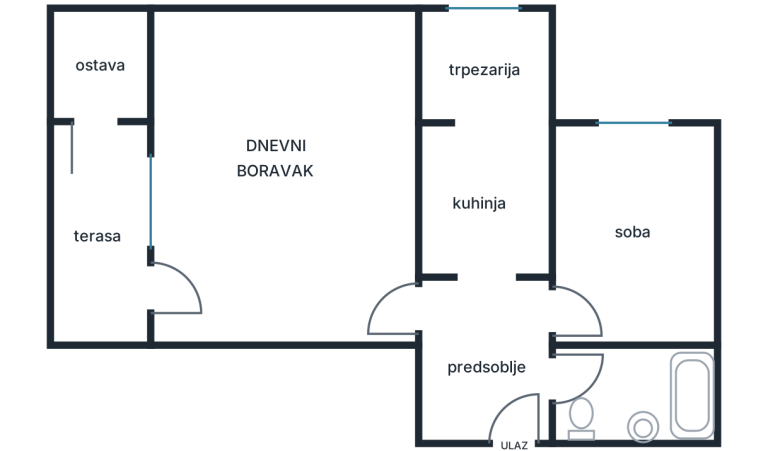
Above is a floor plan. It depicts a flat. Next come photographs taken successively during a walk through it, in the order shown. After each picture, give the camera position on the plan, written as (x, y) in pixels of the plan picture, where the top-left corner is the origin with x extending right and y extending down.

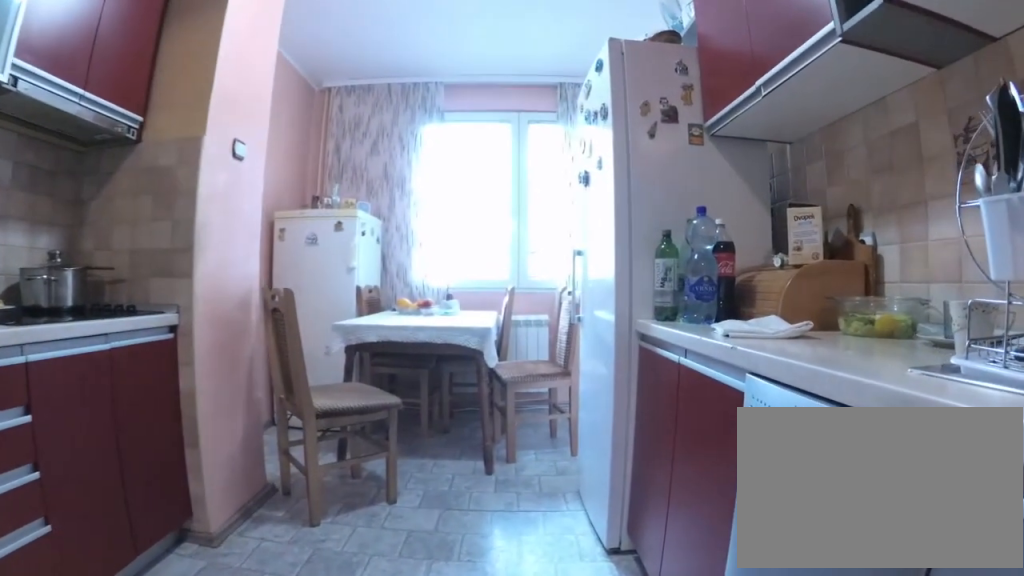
(498, 297)
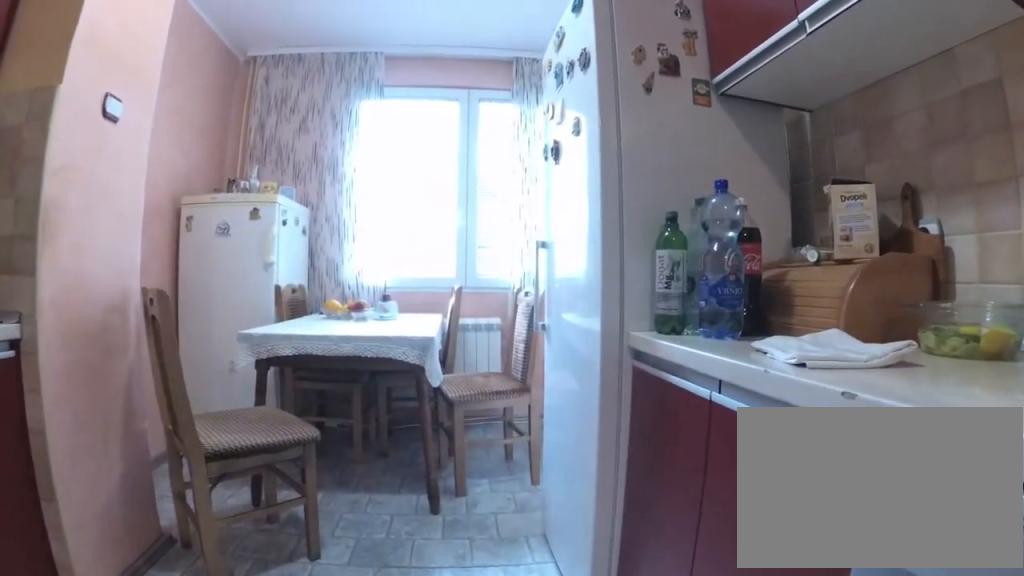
(498, 249)
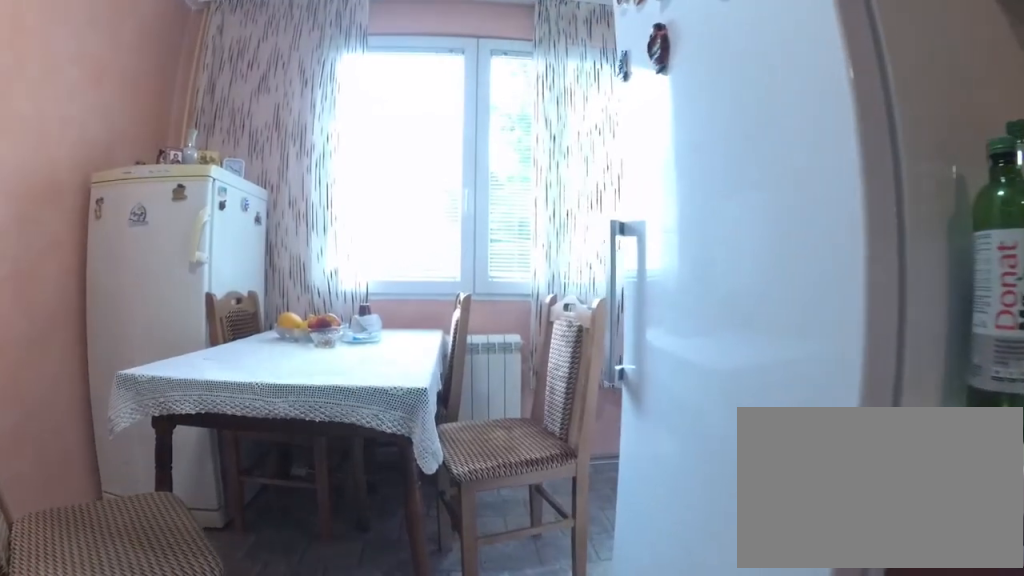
(498, 190)
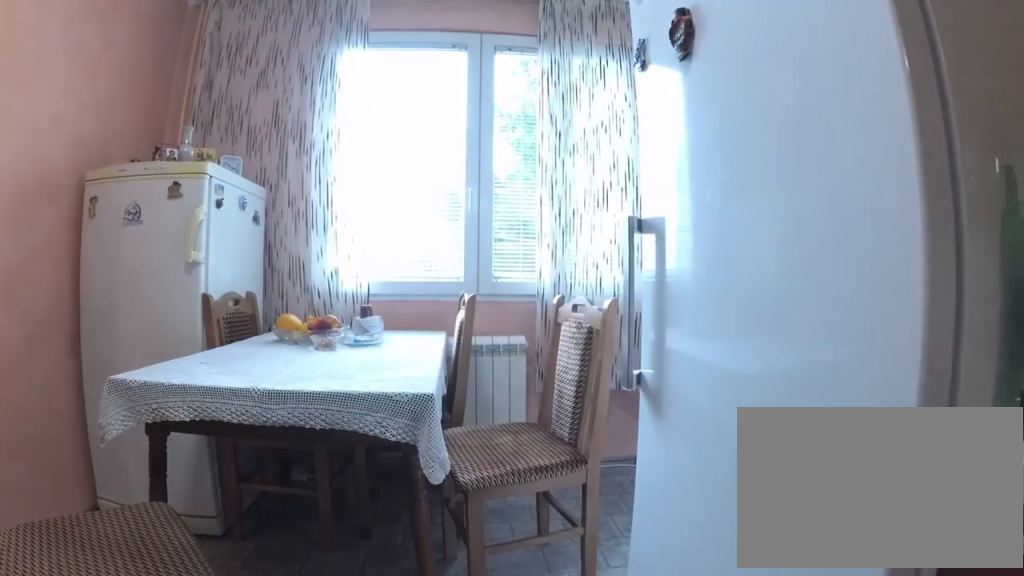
(498, 177)
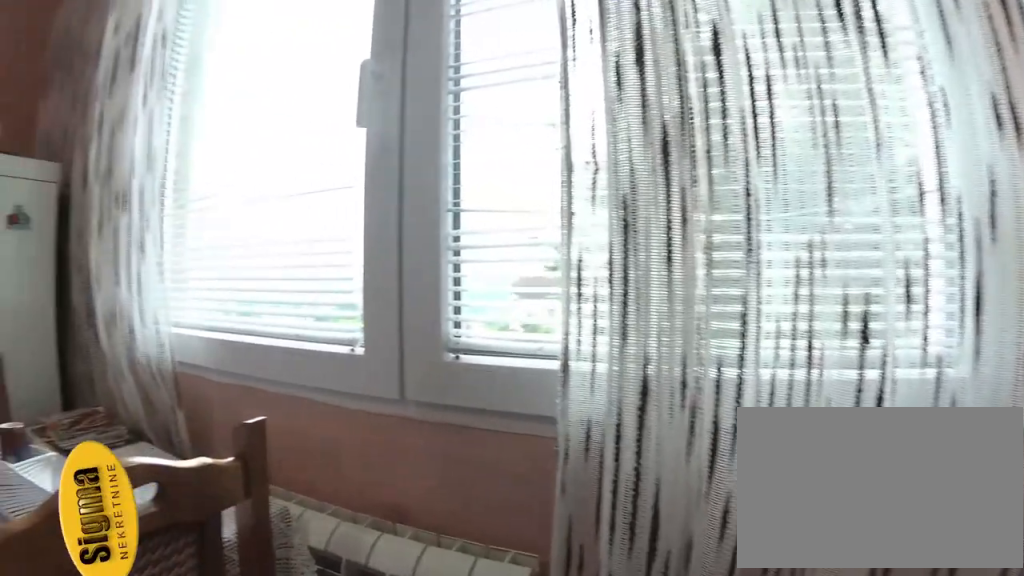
(498, 60)
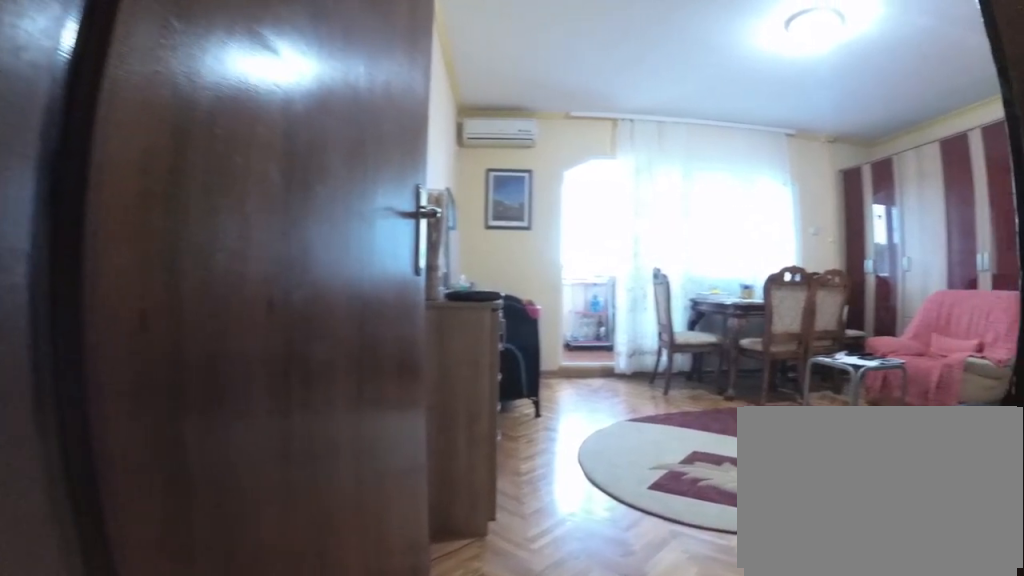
(458, 302)
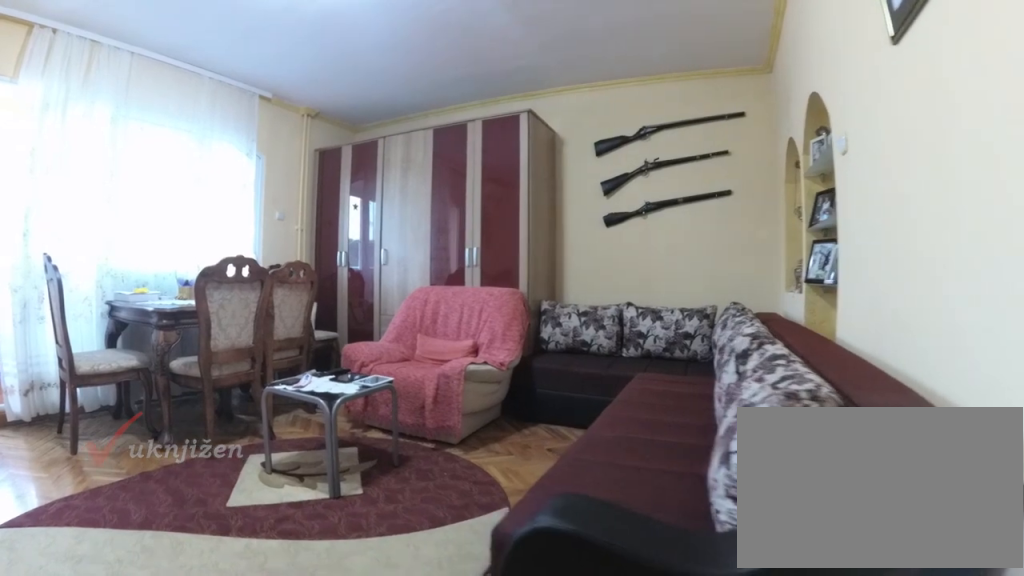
(398, 286)
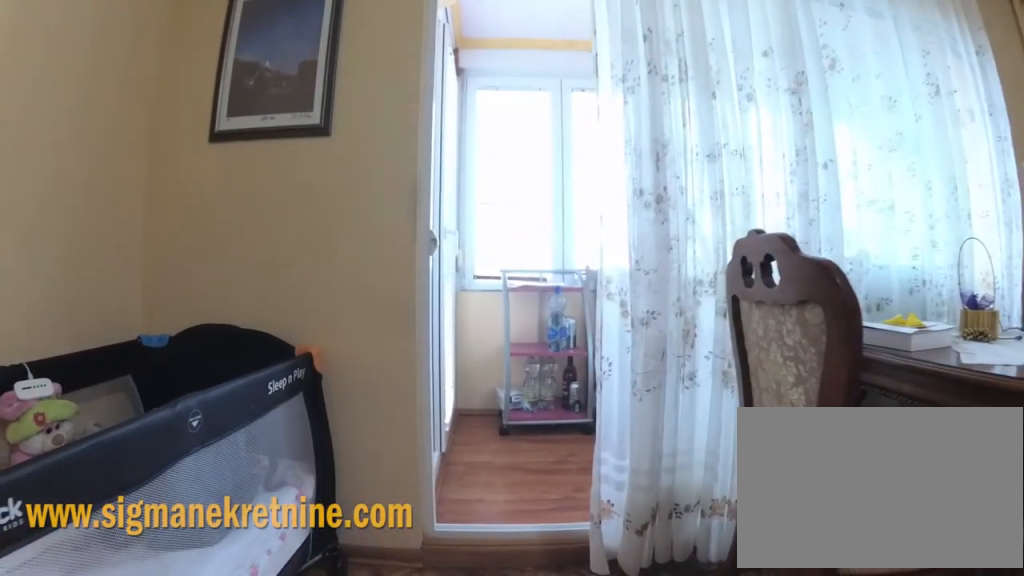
(279, 282)
